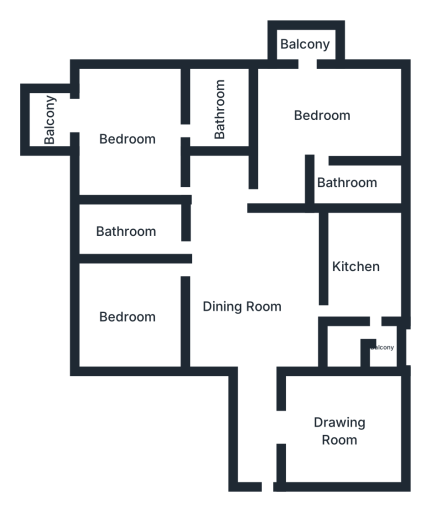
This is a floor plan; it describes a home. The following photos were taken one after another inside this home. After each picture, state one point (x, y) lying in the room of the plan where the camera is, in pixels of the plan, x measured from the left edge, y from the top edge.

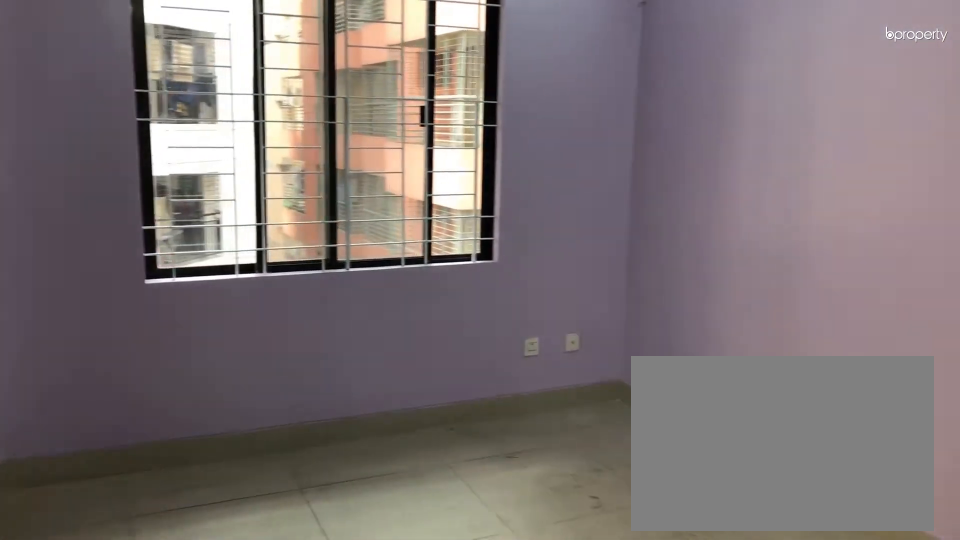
(127, 140)
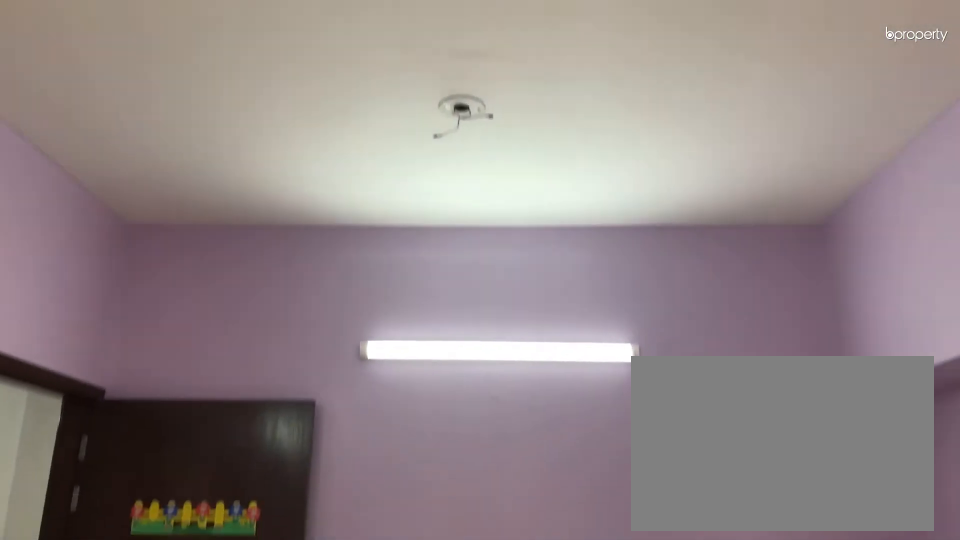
(127, 140)
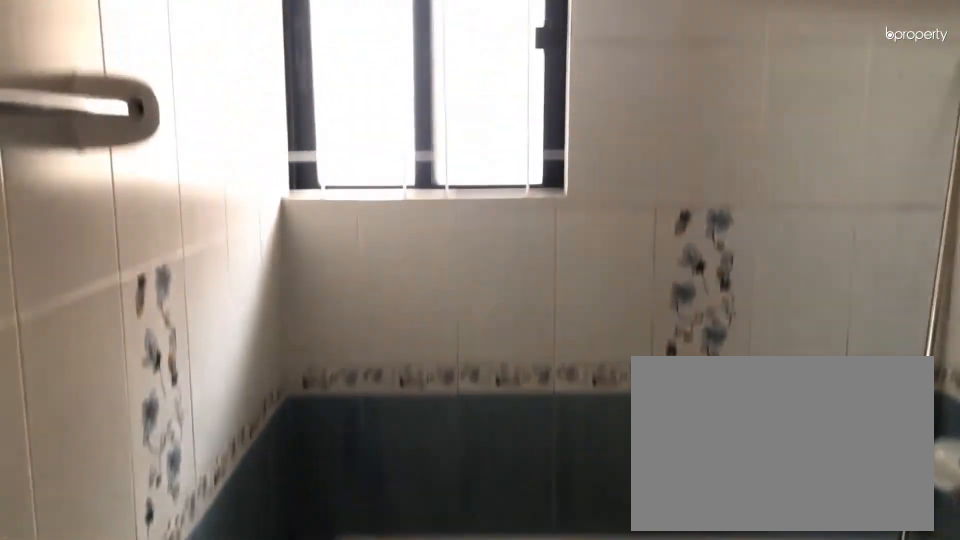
(216, 109)
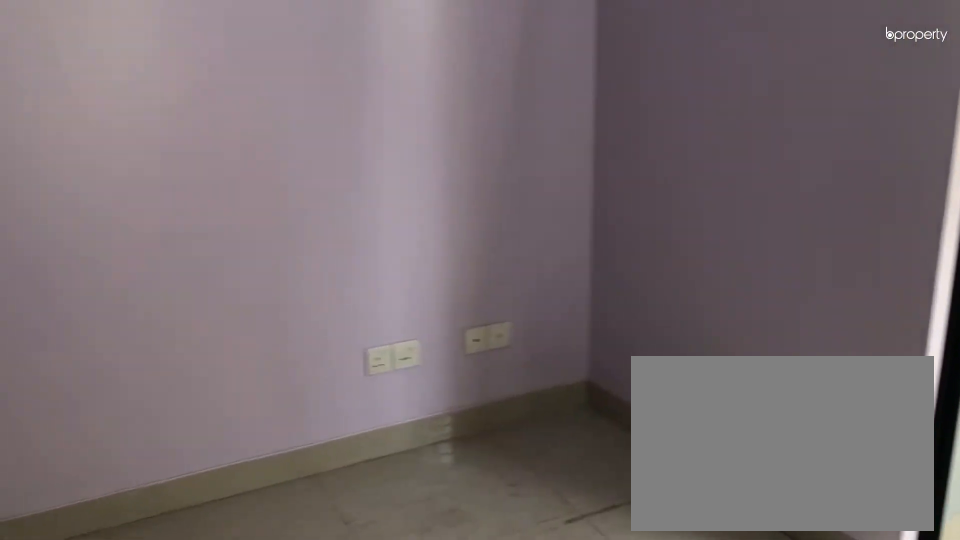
(325, 115)
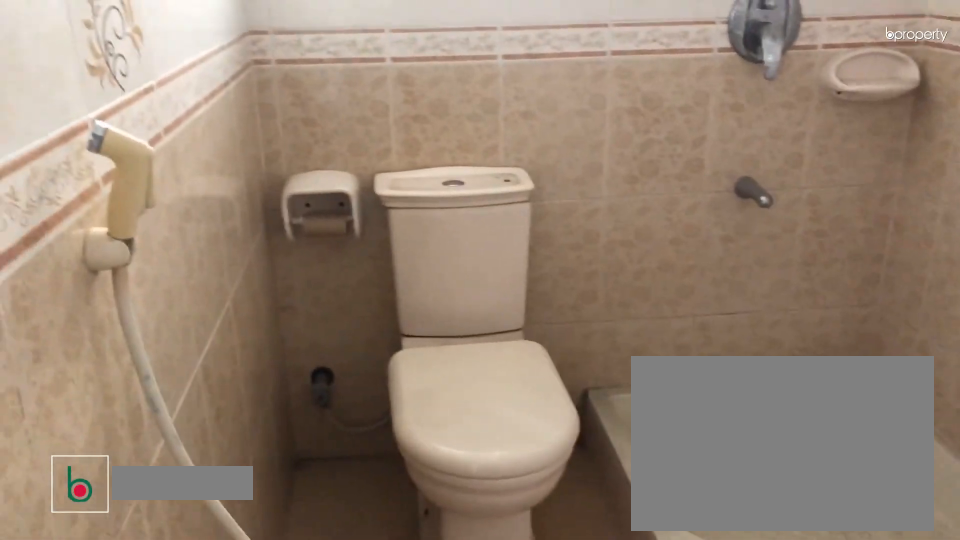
(356, 180)
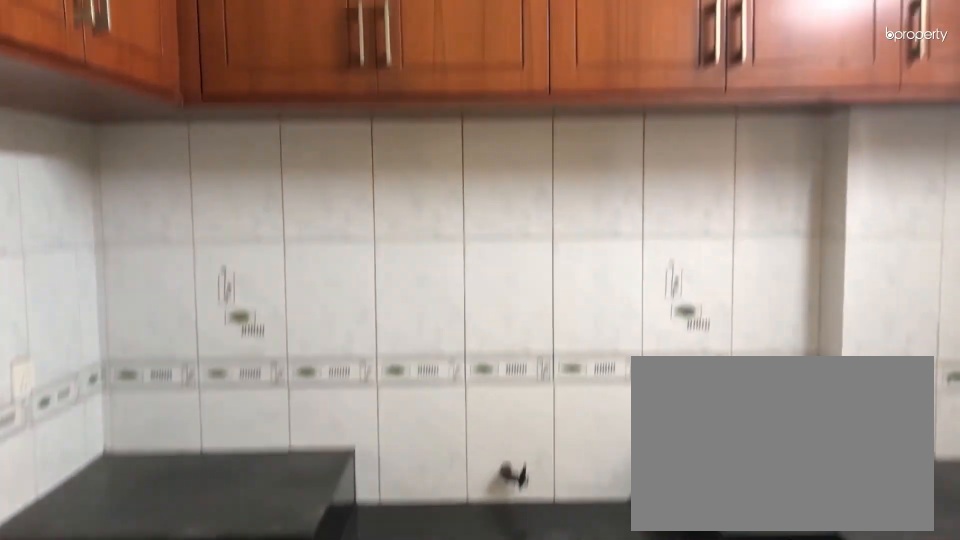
(356, 270)
